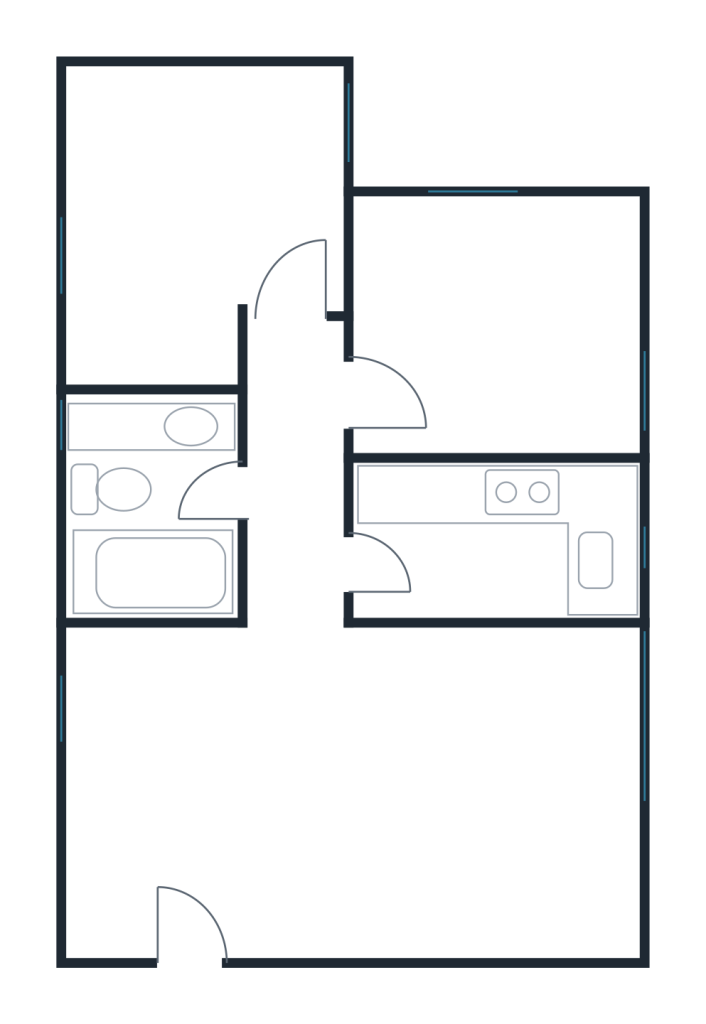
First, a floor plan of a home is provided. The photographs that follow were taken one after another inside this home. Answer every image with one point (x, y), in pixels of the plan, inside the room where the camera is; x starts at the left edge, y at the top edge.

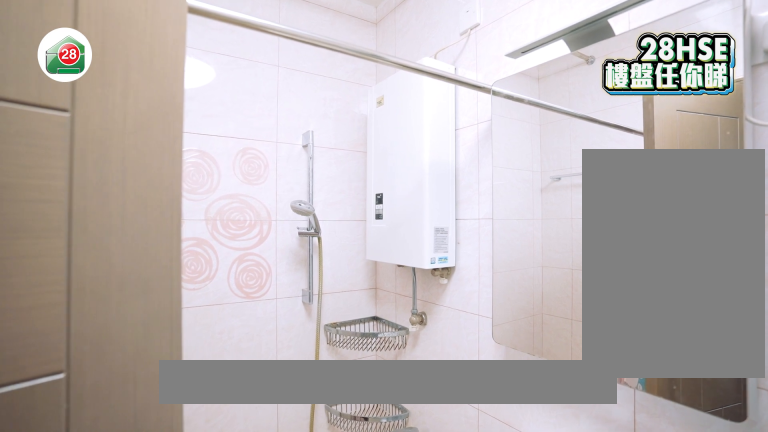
(177, 514)
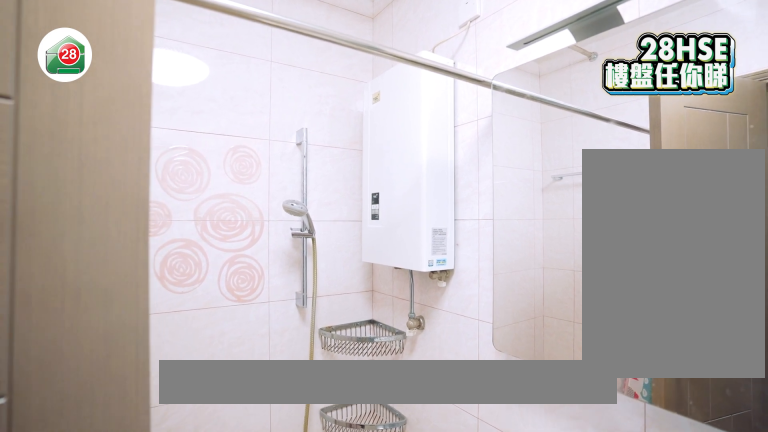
(177, 514)
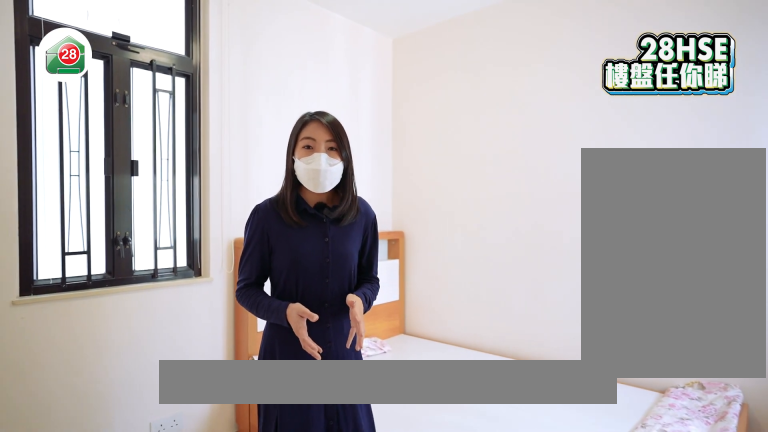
(177, 199)
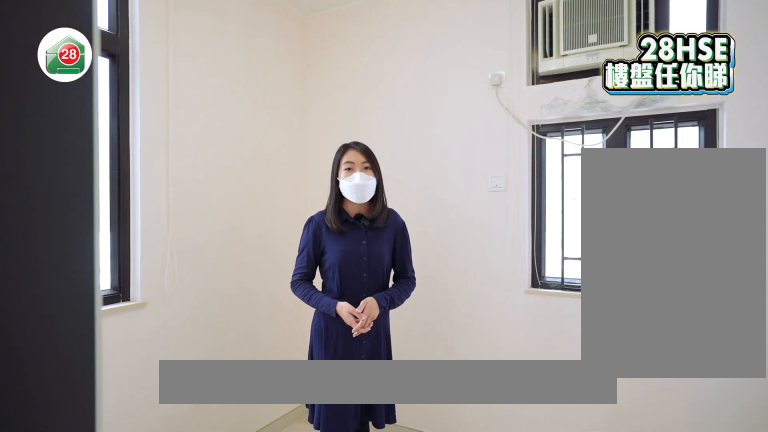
(501, 305)
